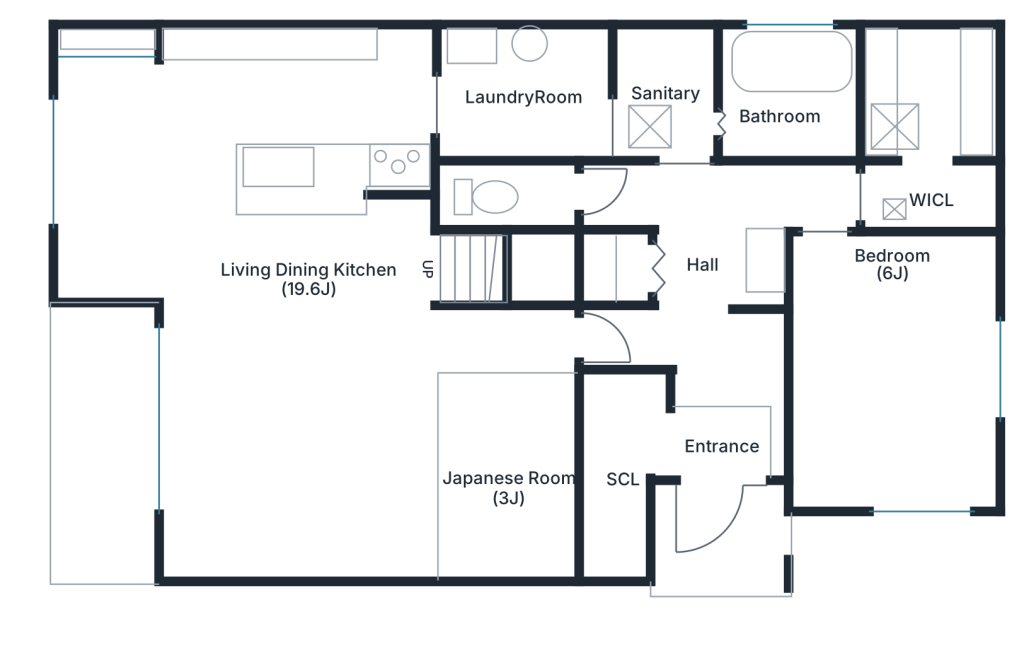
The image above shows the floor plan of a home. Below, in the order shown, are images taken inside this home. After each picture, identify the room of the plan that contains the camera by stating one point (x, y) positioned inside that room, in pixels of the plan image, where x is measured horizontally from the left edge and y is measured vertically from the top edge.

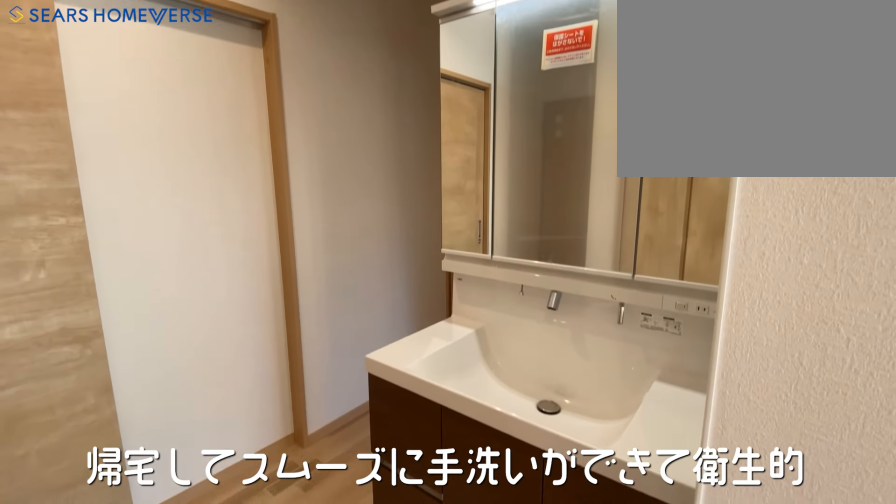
(701, 273)
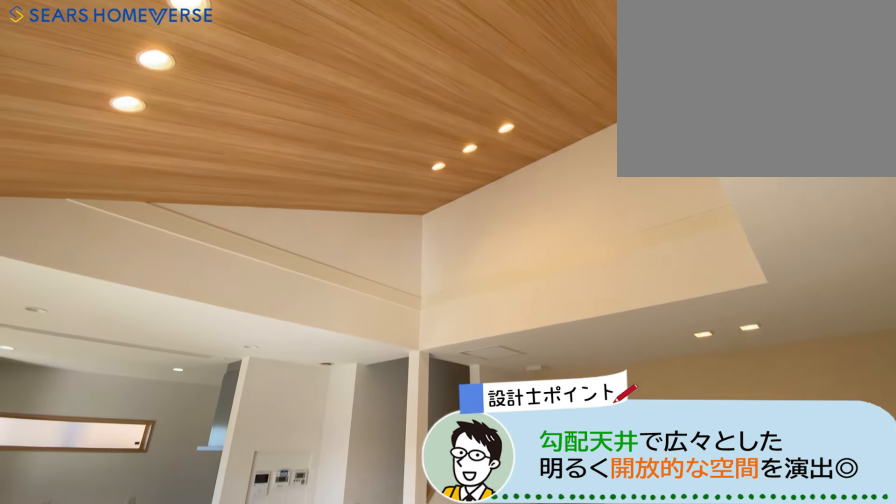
(277, 429)
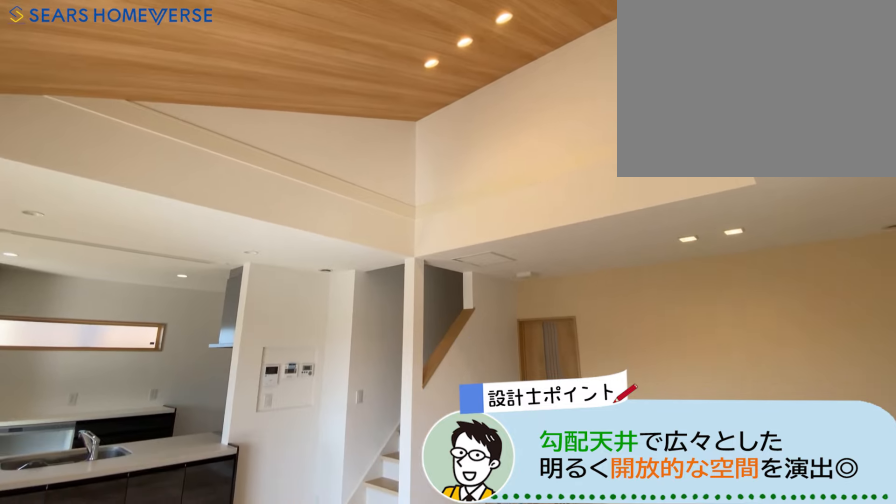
(277, 428)
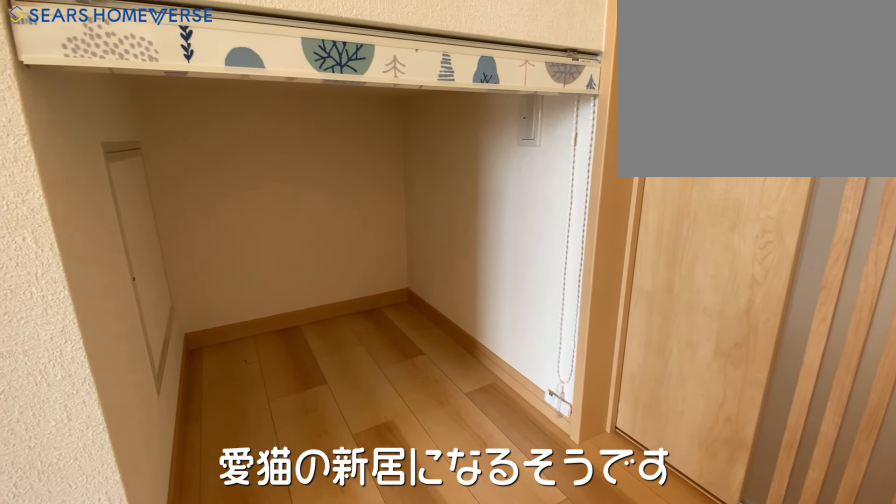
(534, 270)
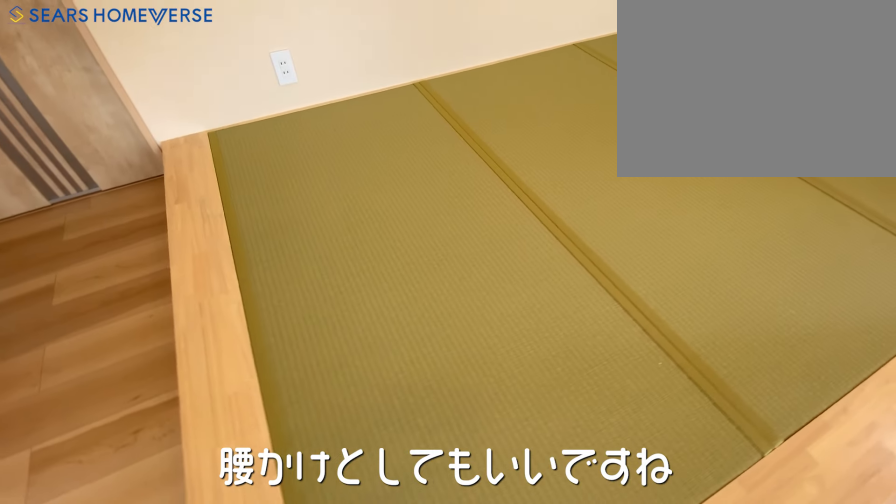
(512, 479)
